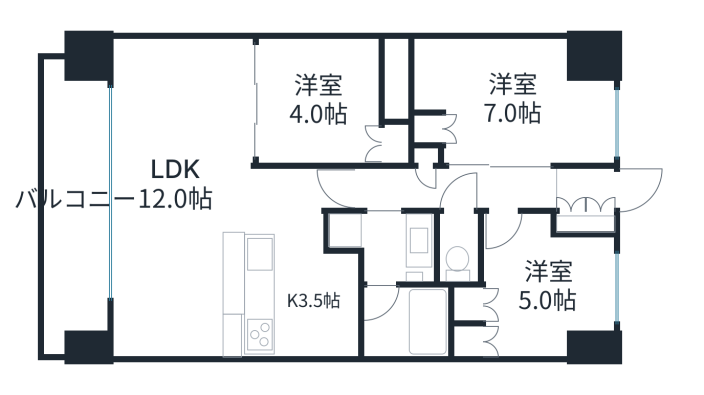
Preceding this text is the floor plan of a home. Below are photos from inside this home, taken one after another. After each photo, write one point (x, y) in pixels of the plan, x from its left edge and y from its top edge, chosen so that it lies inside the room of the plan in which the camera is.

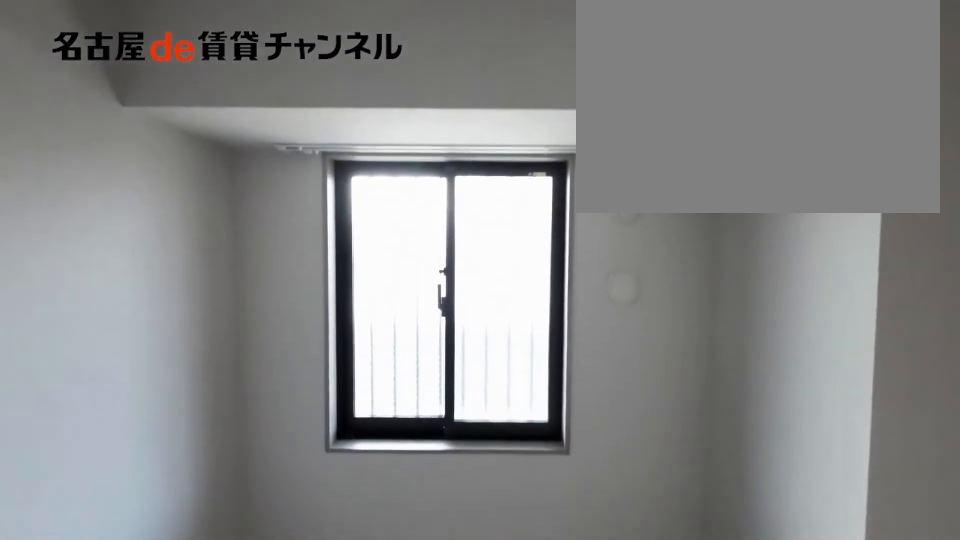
(547, 288)
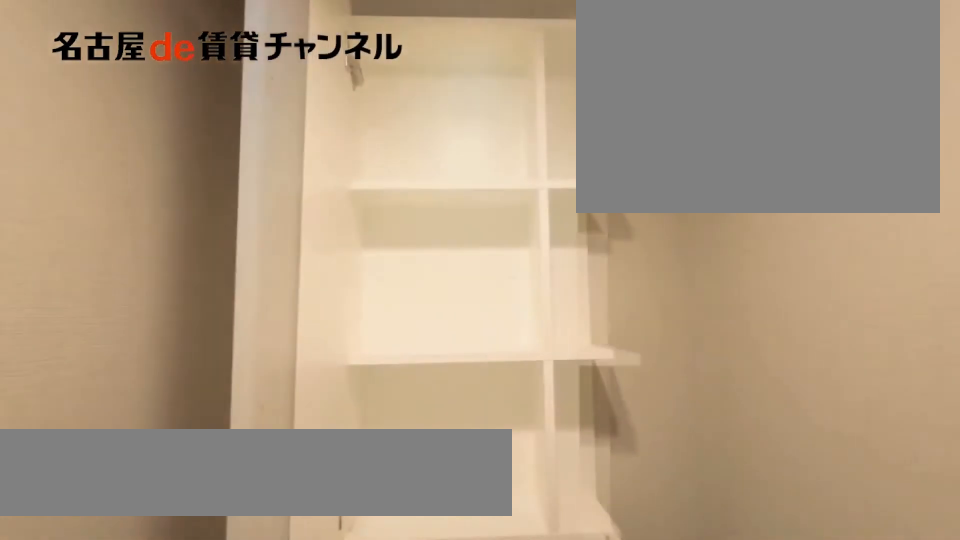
(460, 250)
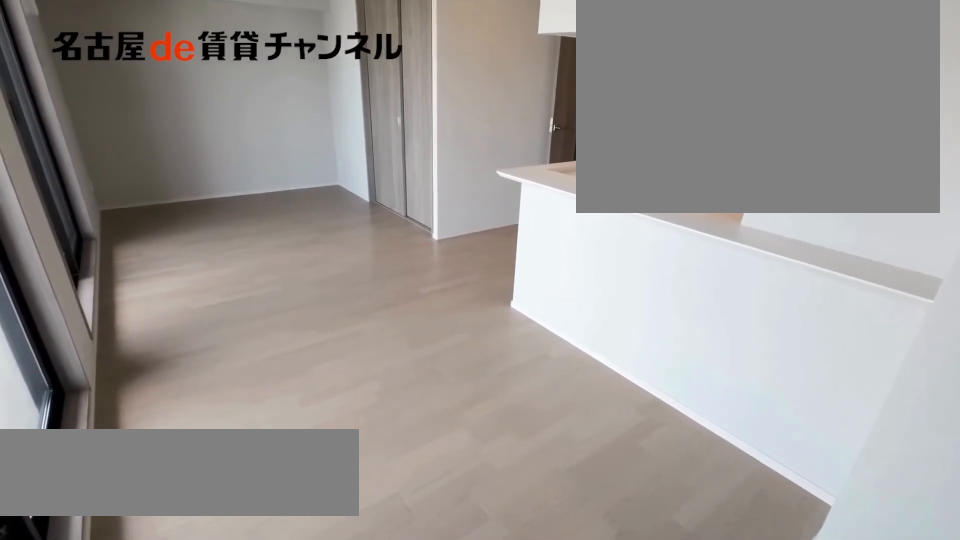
(176, 188)
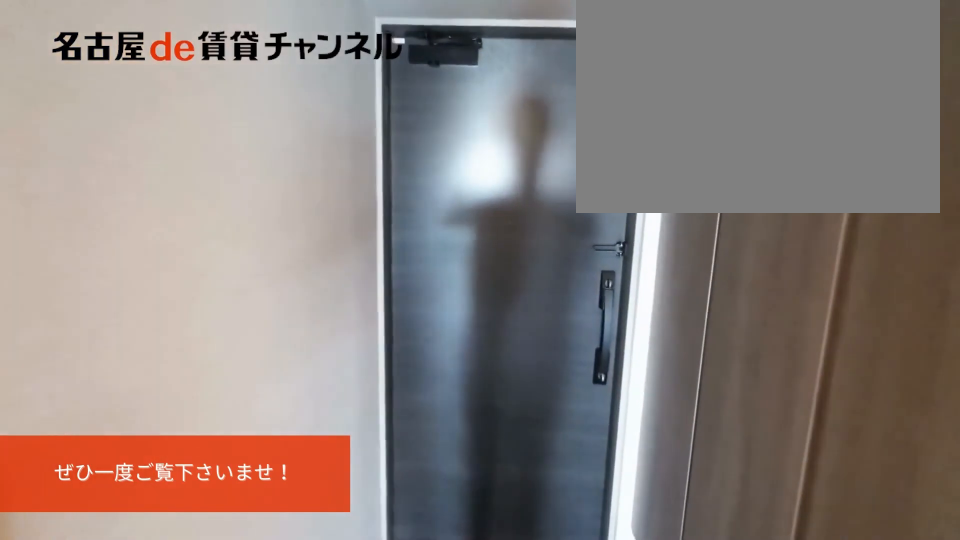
(586, 191)
